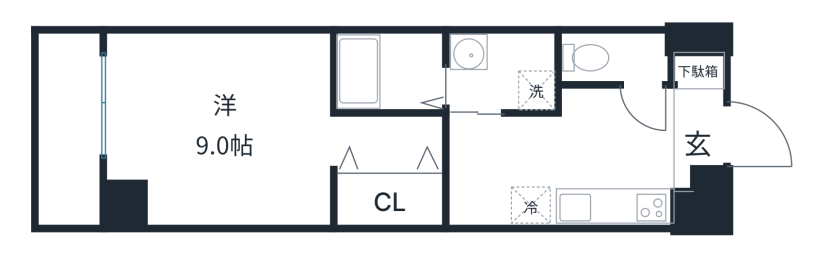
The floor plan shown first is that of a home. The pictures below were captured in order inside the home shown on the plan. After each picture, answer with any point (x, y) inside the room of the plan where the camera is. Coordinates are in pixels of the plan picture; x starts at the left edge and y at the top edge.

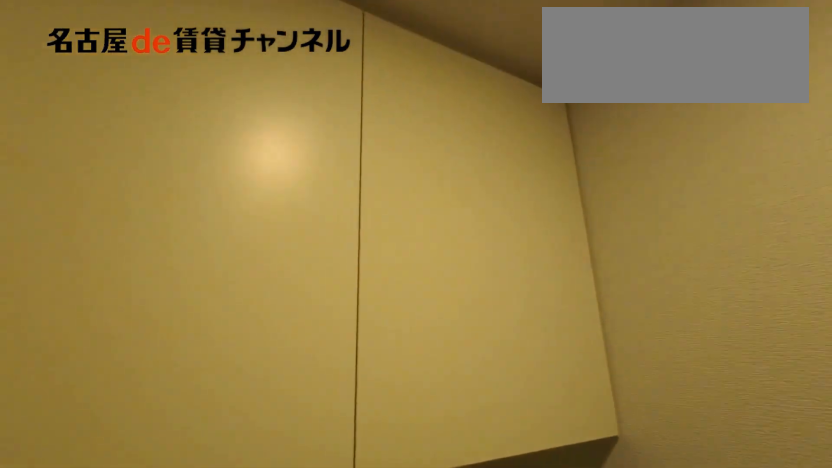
(615, 58)
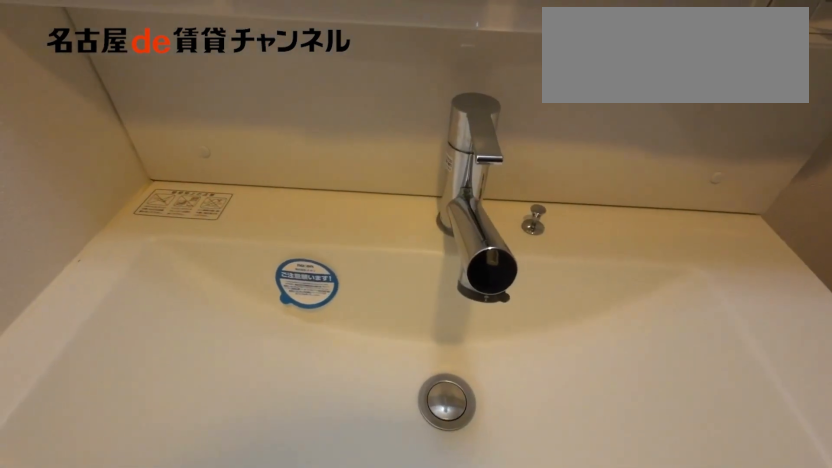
(504, 71)
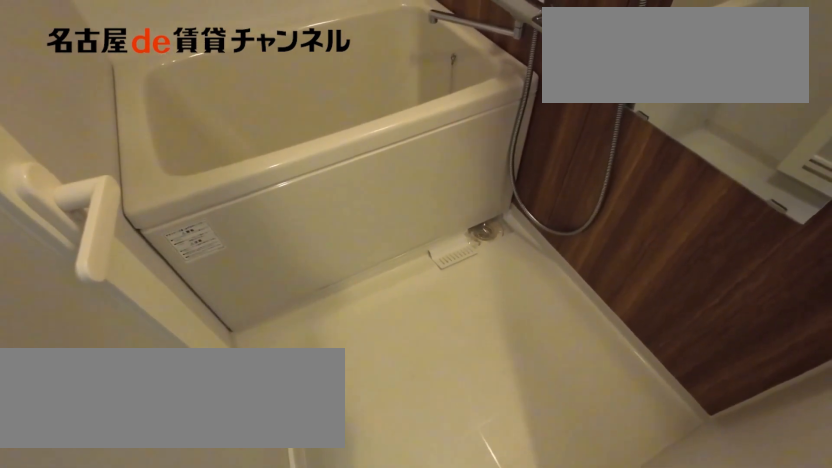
(389, 71)
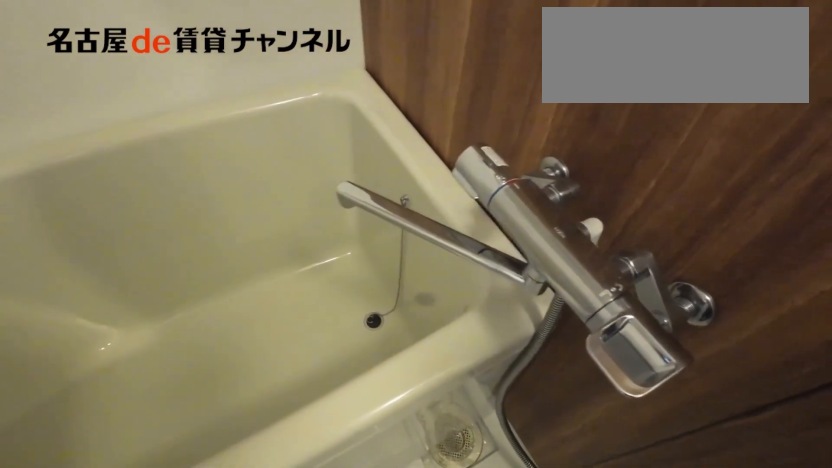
(389, 71)
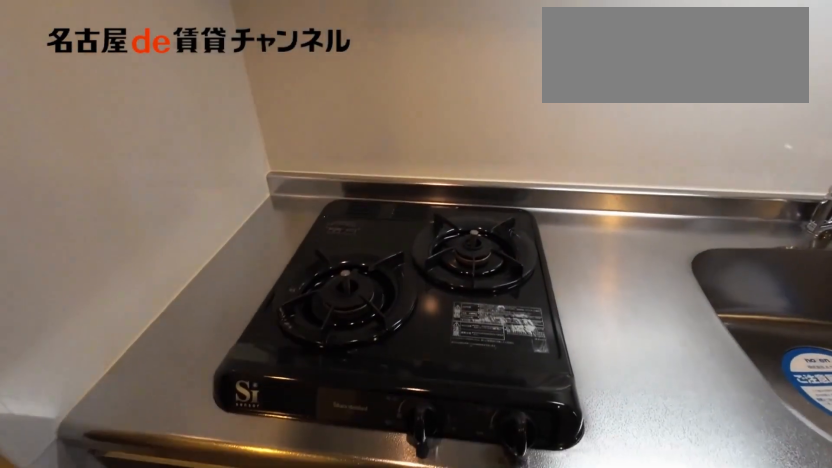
(594, 205)
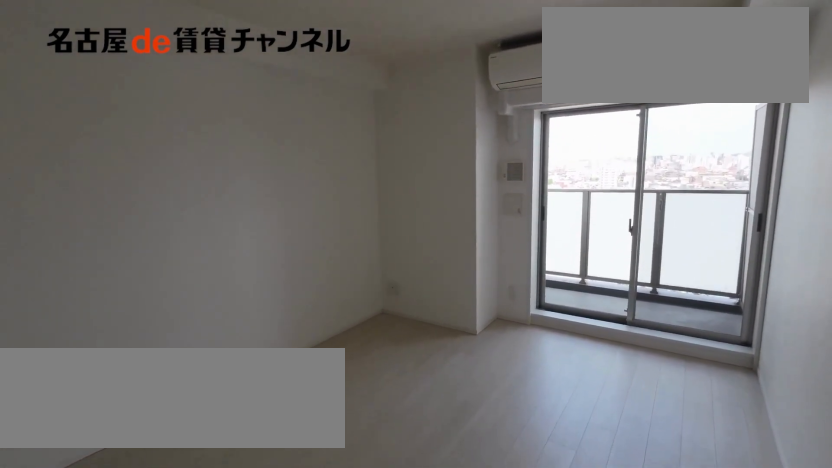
(215, 129)
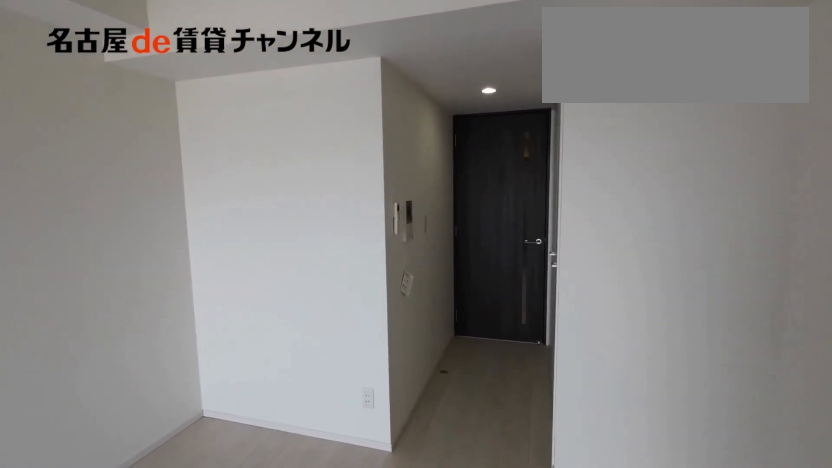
(215, 129)
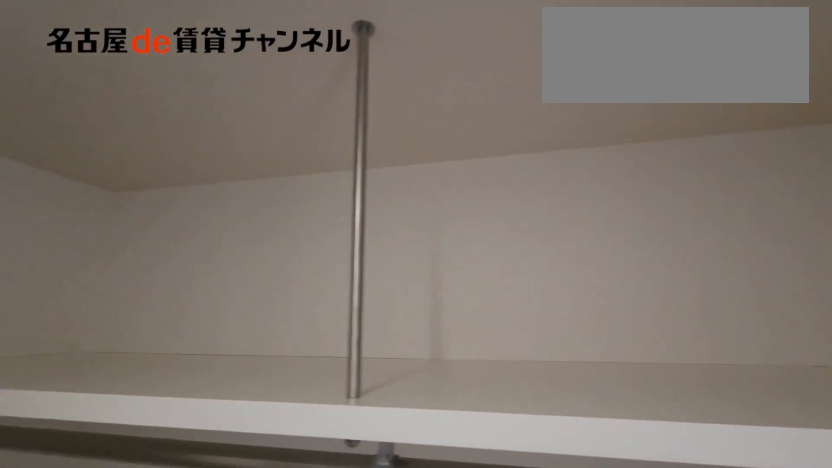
(391, 199)
